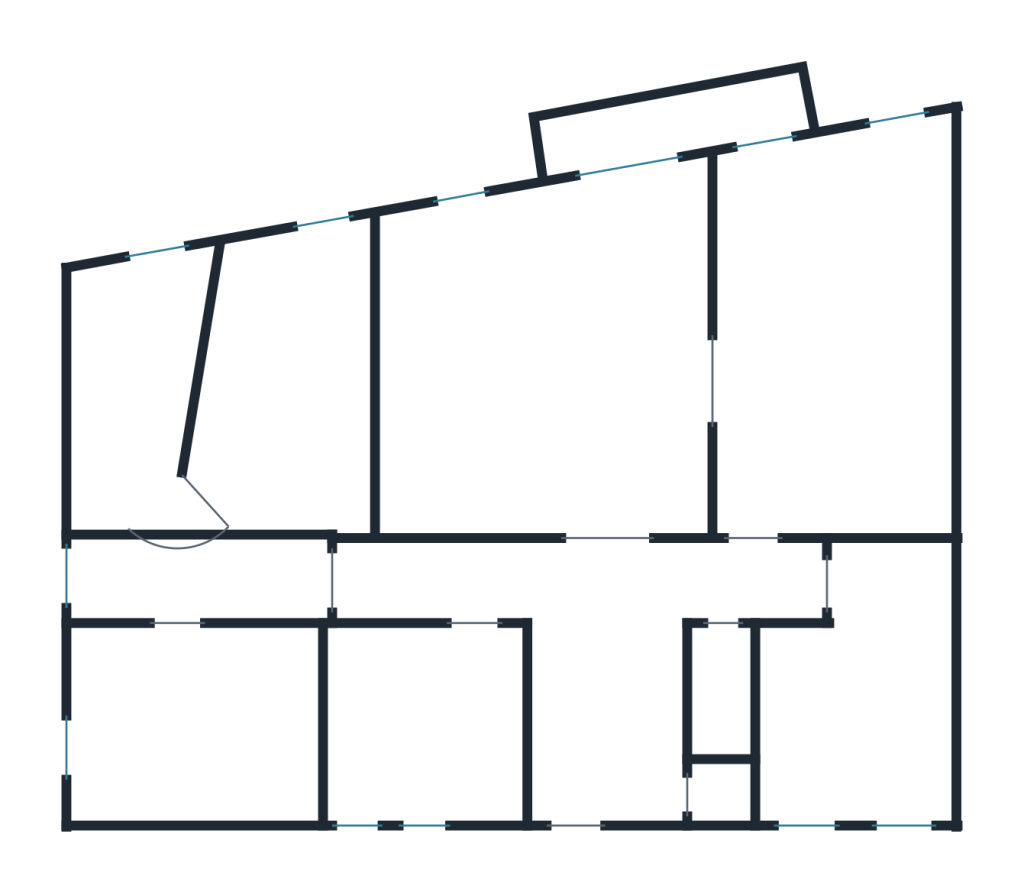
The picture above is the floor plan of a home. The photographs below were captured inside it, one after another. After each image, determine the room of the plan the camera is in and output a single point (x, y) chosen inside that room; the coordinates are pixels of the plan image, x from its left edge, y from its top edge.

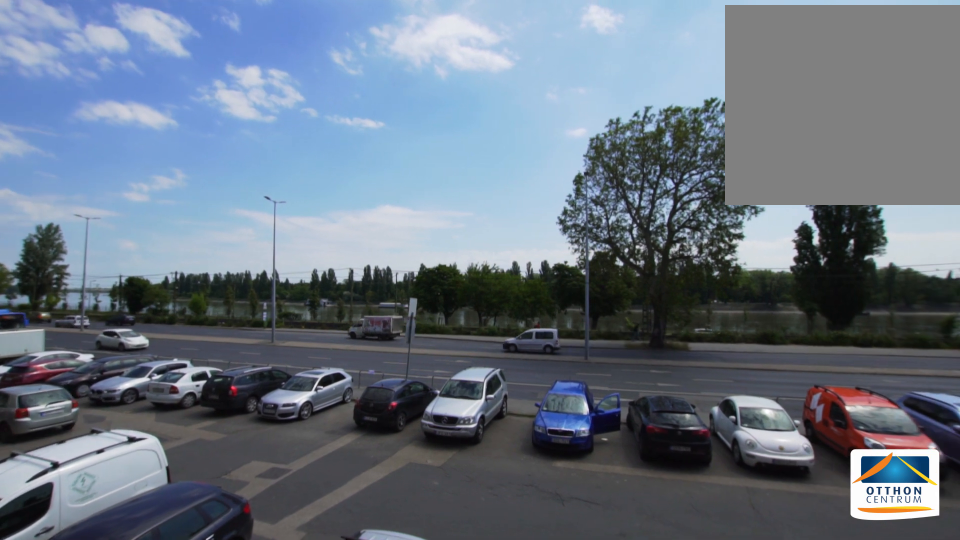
(680, 125)
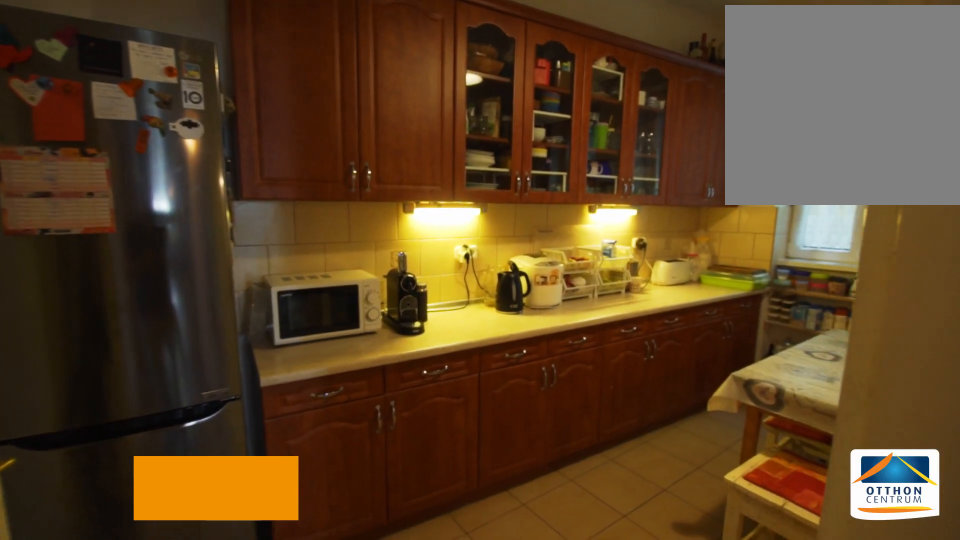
(857, 714)
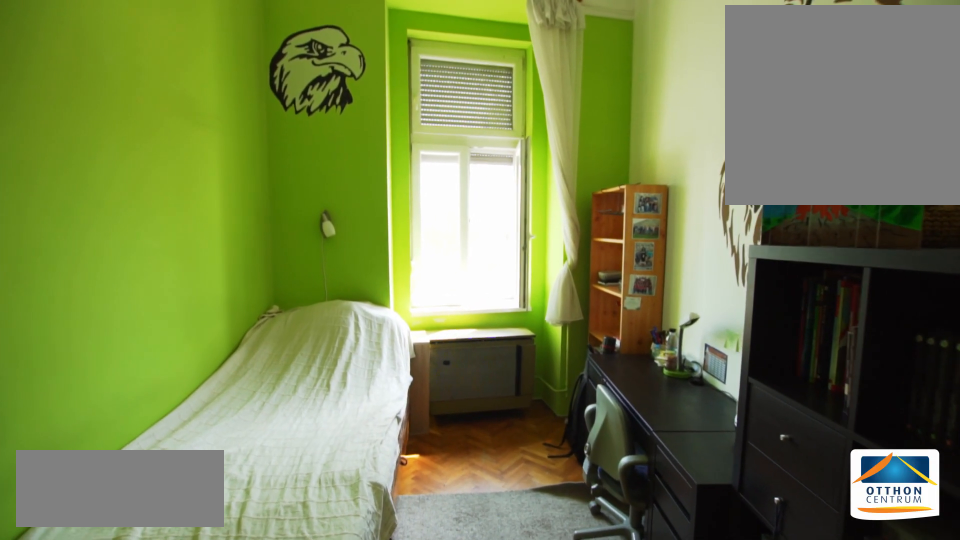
(134, 383)
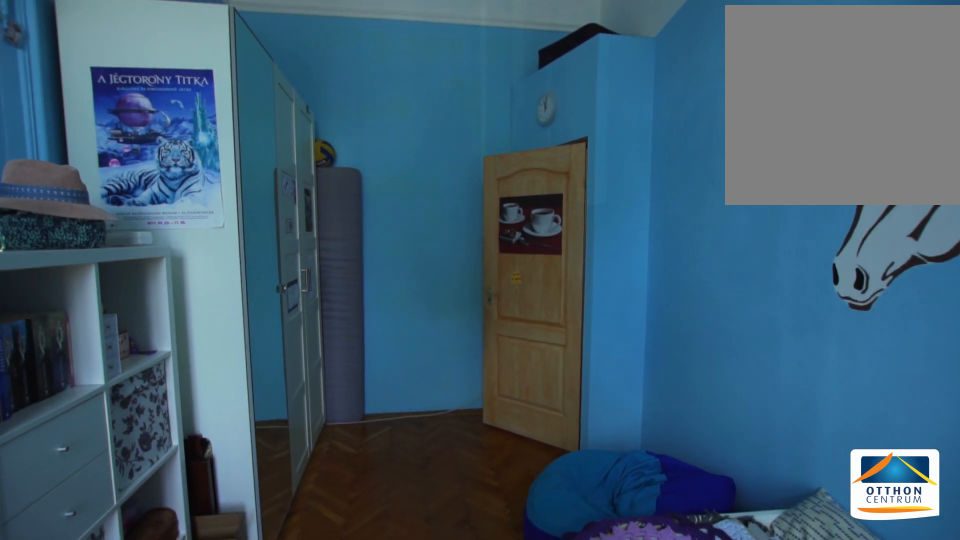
(287, 384)
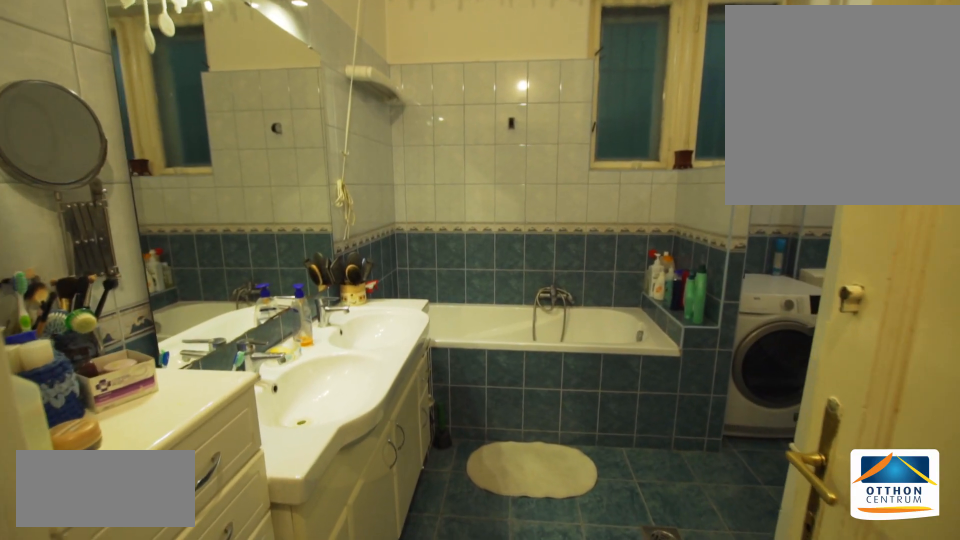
(433, 725)
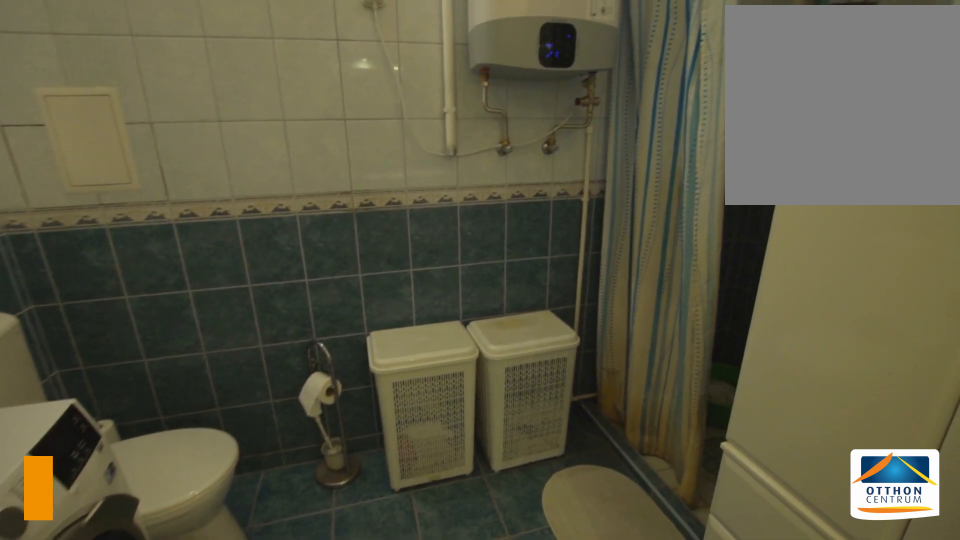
(433, 725)
